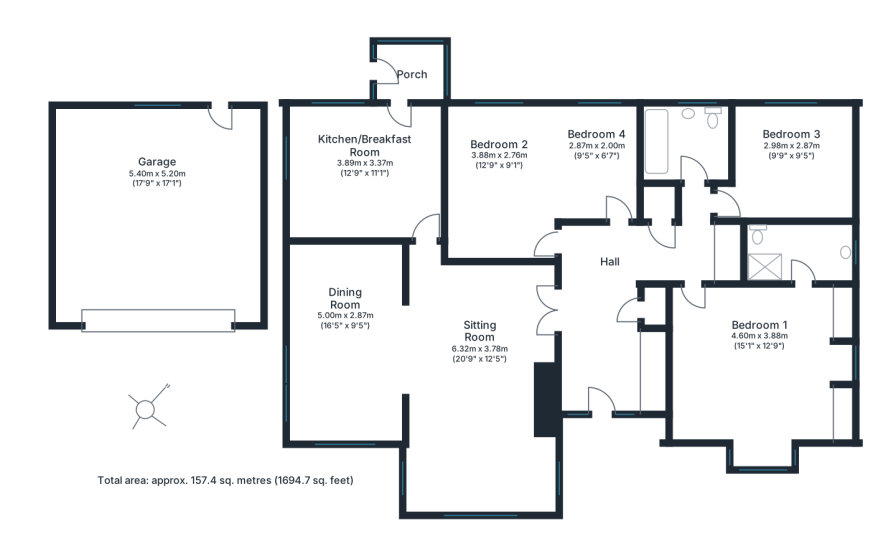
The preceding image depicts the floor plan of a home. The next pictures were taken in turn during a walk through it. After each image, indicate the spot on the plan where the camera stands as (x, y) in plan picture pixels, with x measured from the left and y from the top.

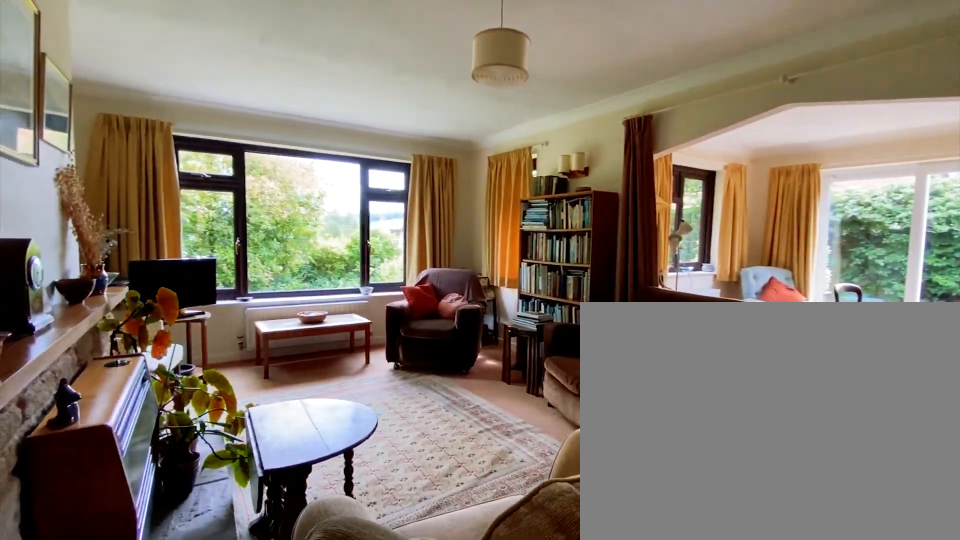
(513, 312)
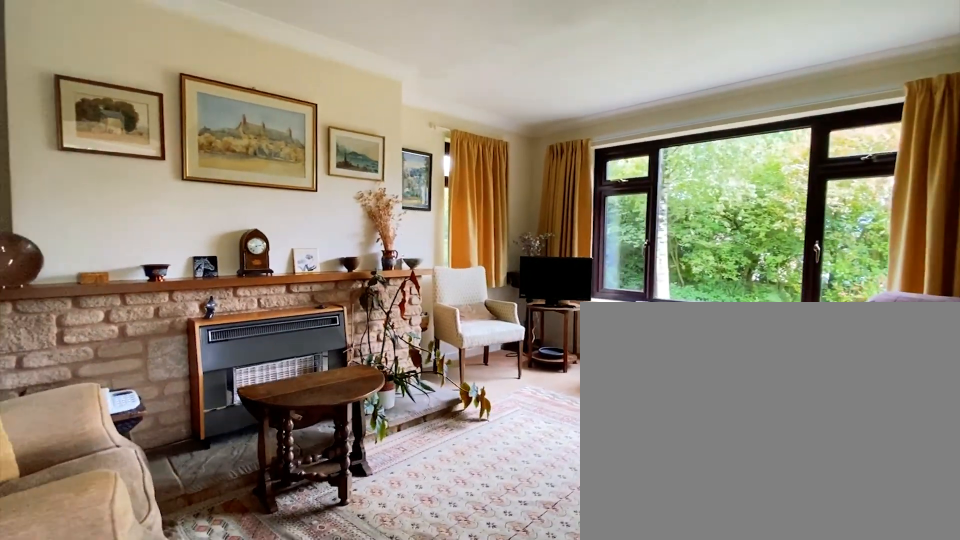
(450, 327)
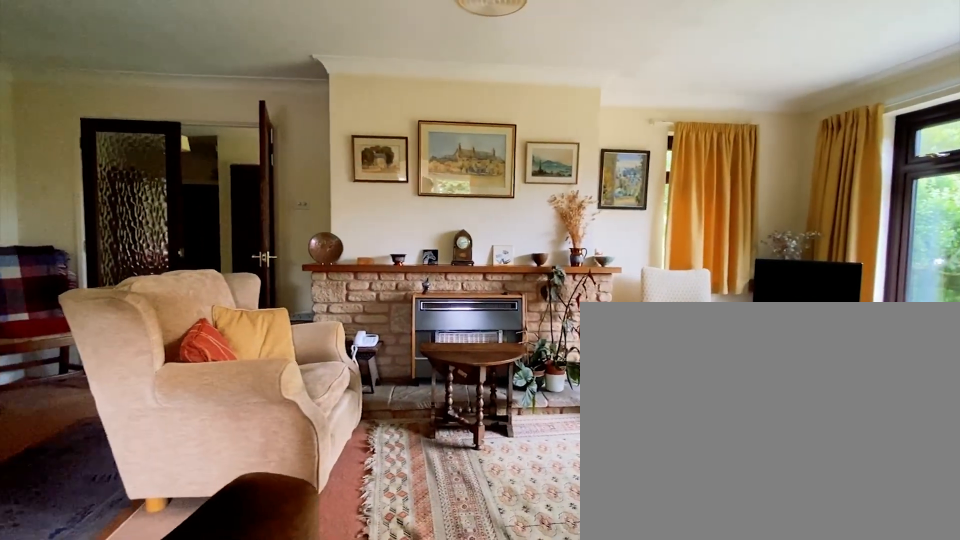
(426, 338)
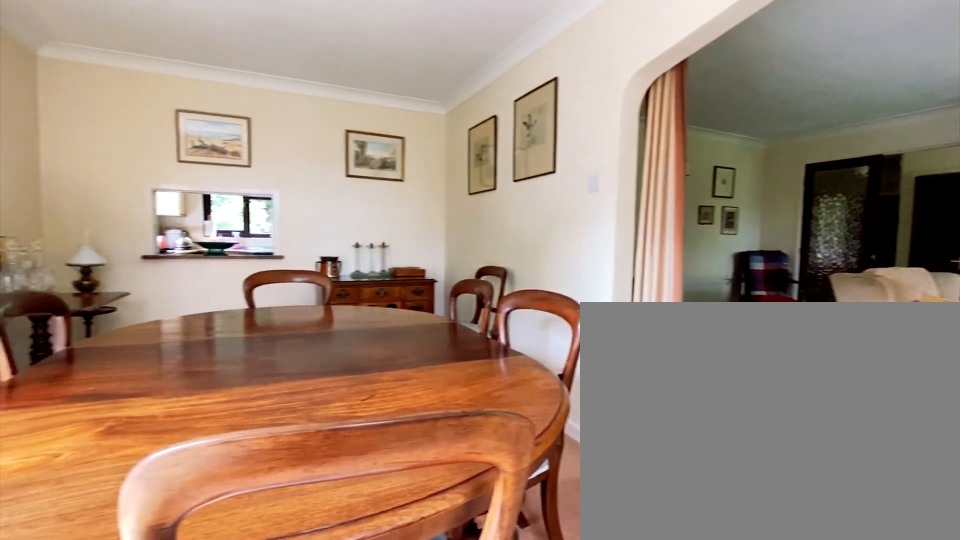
(376, 357)
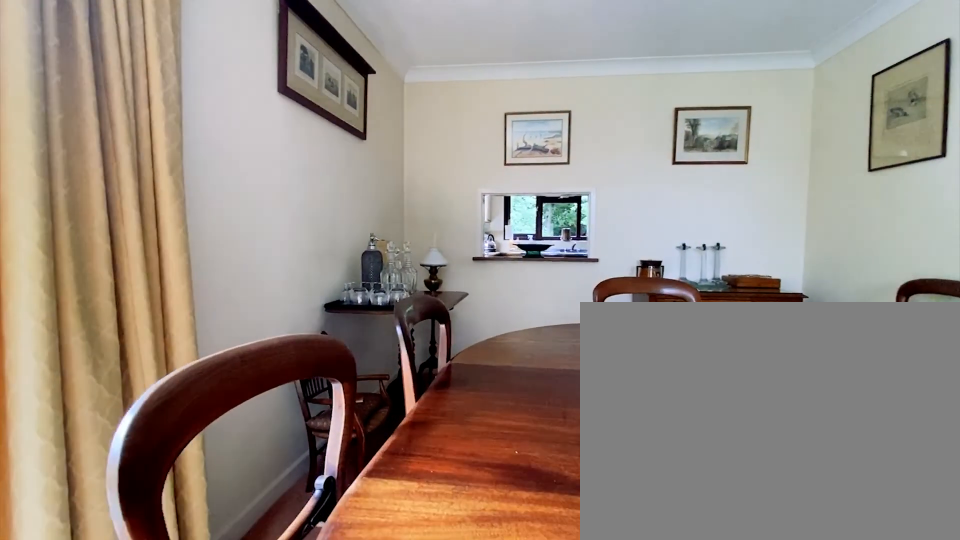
(347, 366)
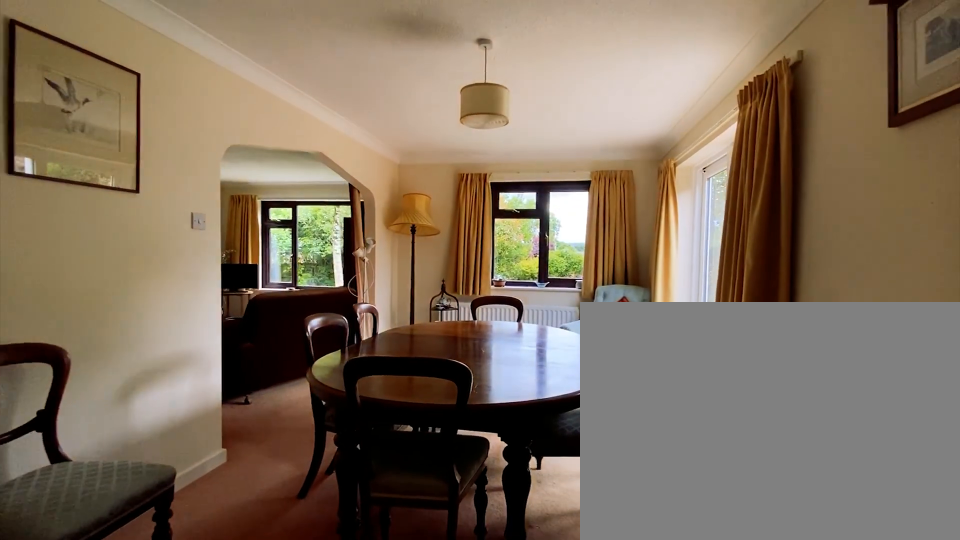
(317, 256)
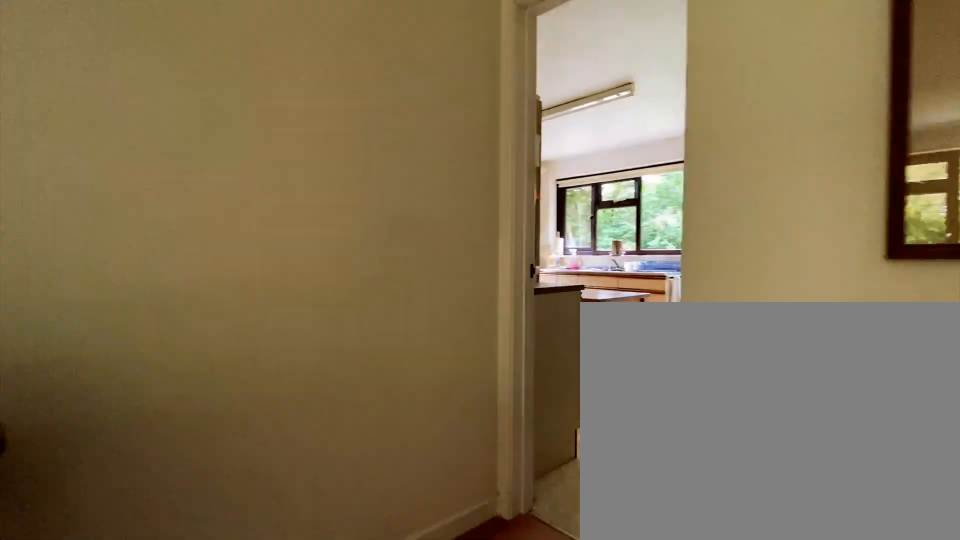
(422, 311)
